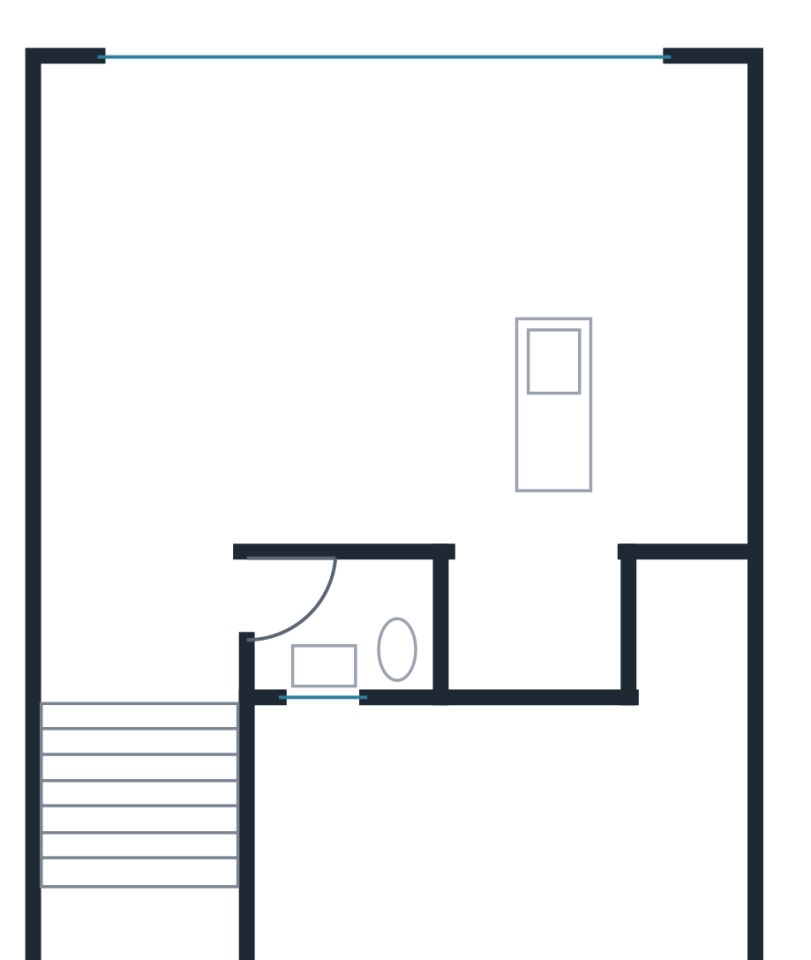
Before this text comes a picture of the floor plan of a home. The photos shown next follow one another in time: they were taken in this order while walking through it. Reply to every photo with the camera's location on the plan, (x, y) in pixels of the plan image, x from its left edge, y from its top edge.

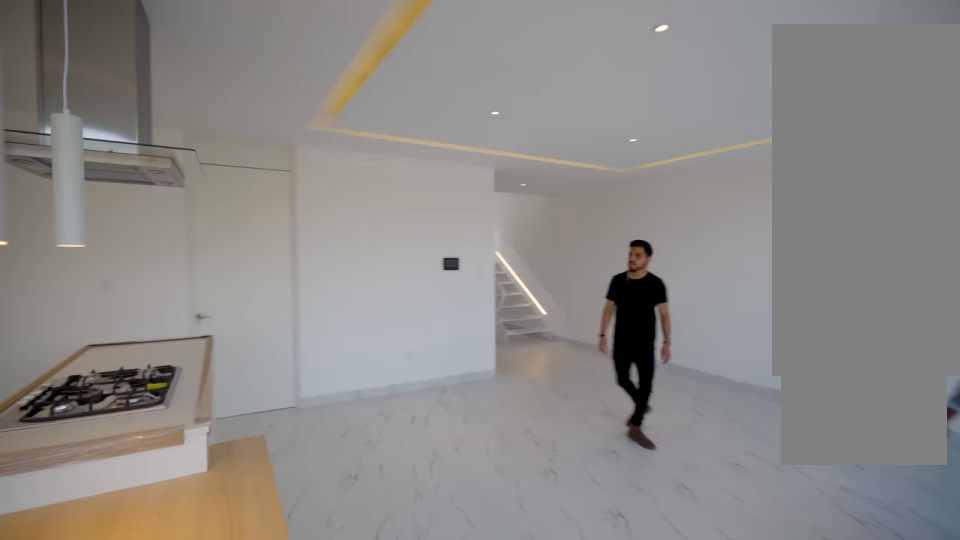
(450, 272)
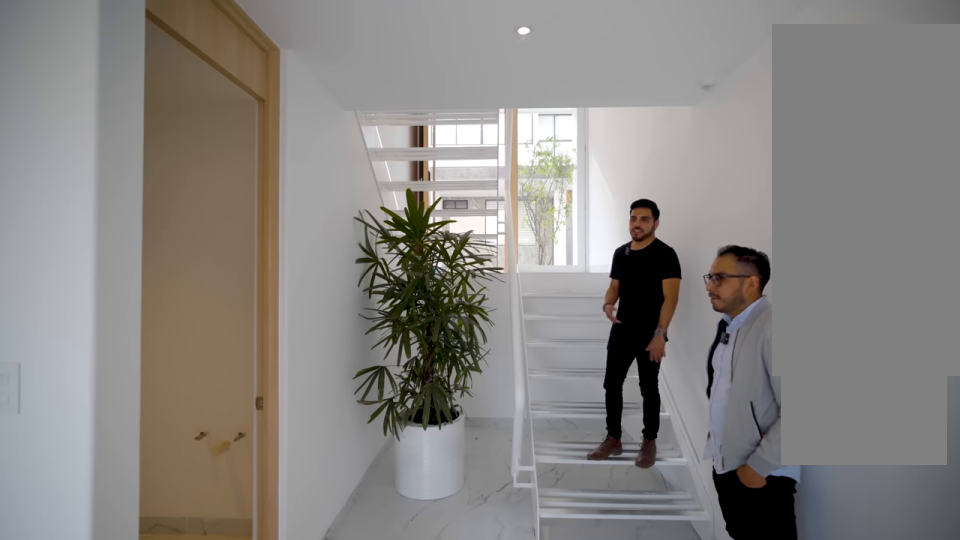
(138, 605)
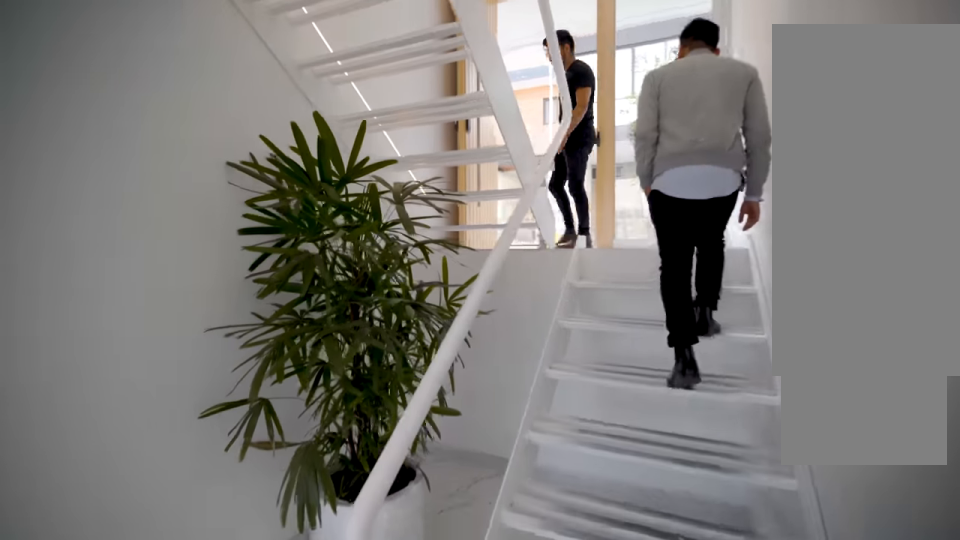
(98, 662)
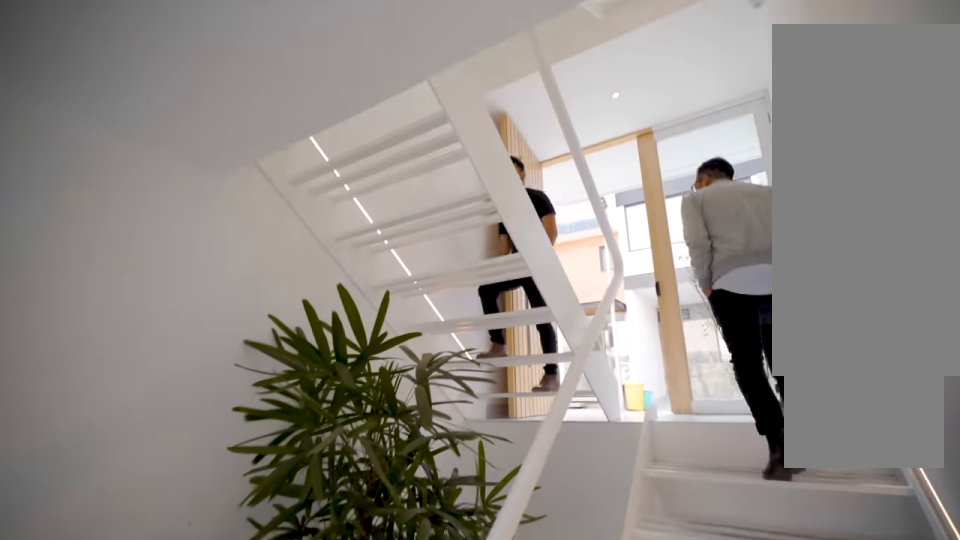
(89, 703)
